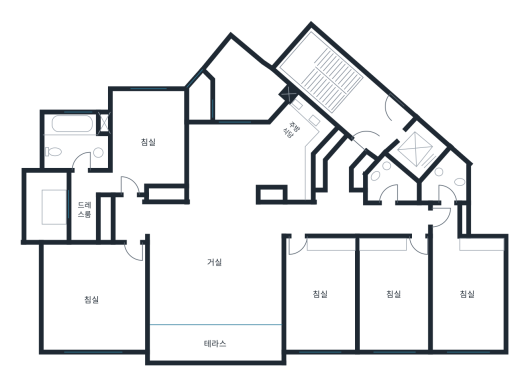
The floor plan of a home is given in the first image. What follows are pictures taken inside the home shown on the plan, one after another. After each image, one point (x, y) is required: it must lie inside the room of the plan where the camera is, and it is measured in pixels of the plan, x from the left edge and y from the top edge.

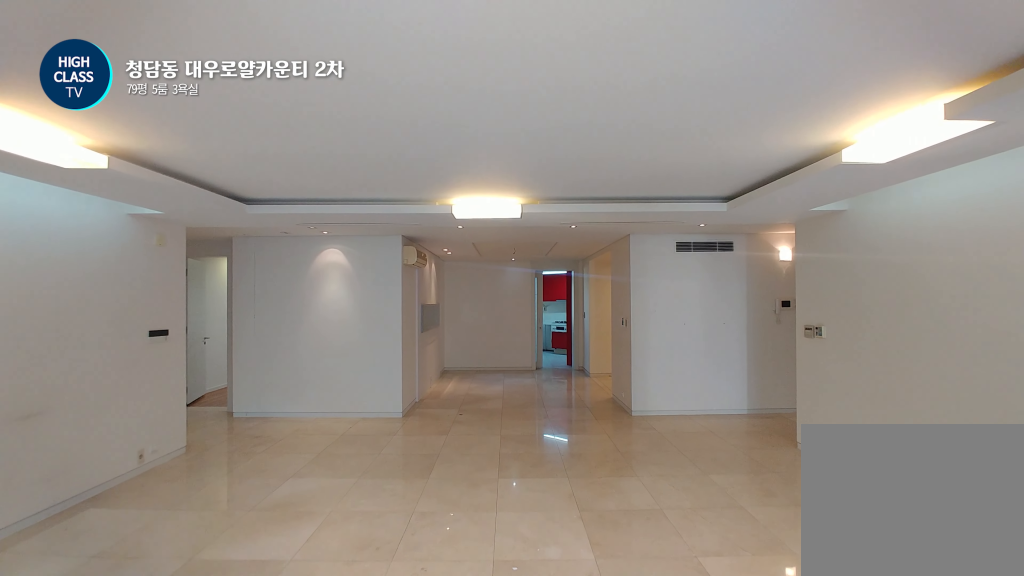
(215, 269)
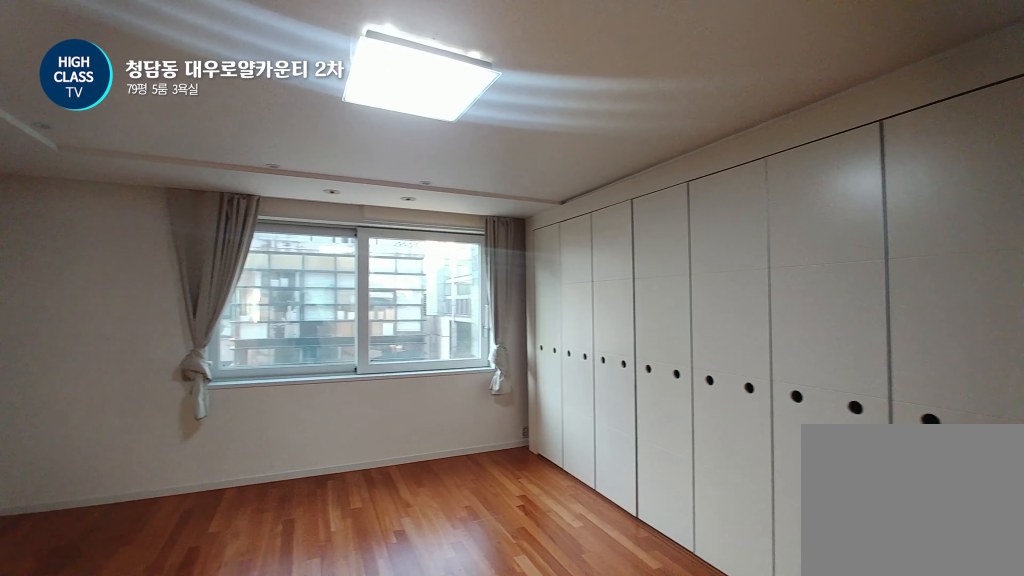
(94, 299)
